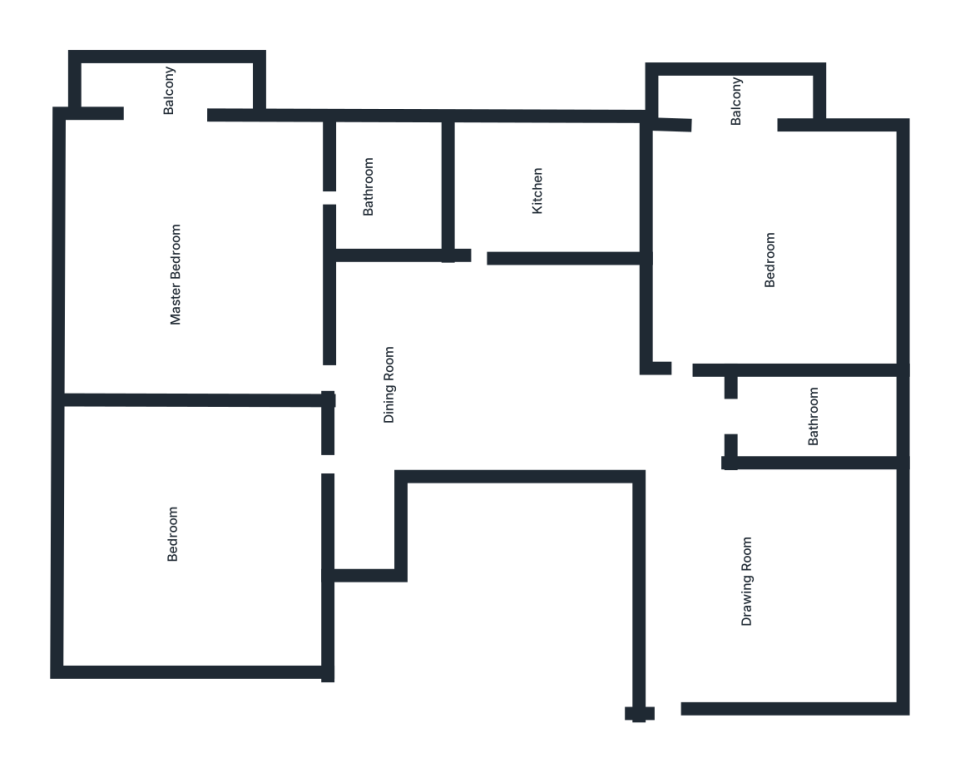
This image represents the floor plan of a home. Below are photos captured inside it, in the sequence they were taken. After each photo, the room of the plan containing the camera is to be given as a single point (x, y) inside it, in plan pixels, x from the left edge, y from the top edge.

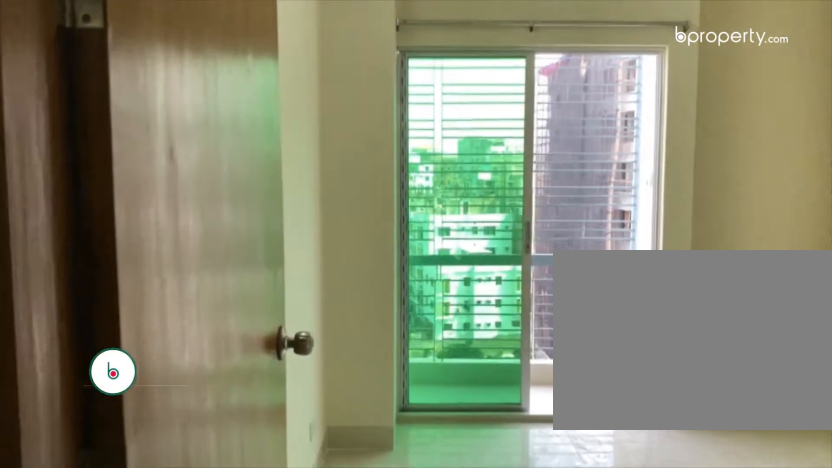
(758, 283)
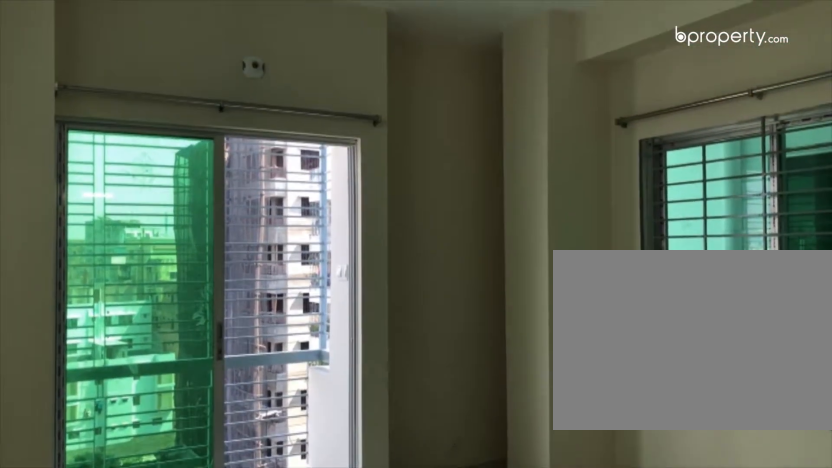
(759, 284)
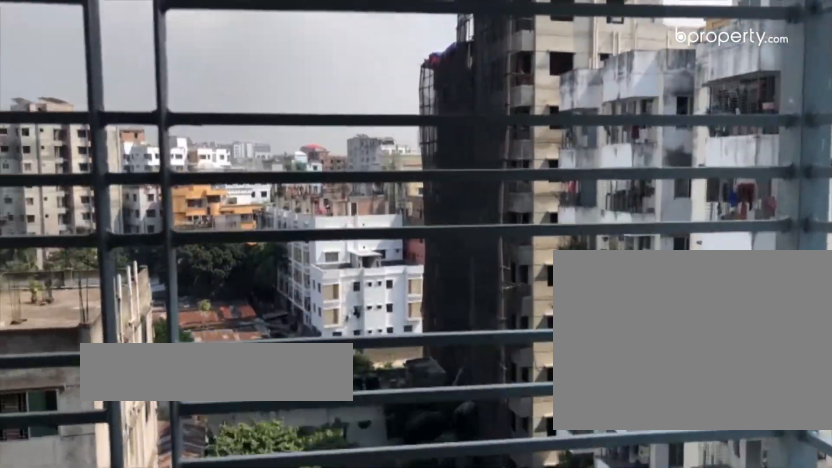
(730, 128)
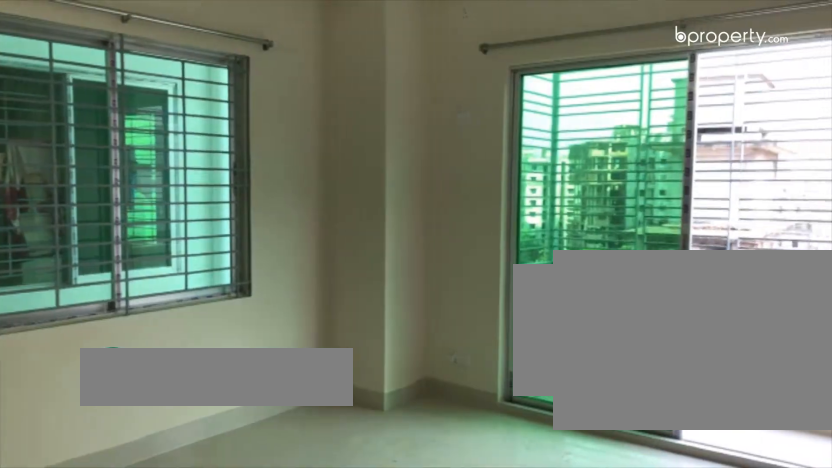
(200, 312)
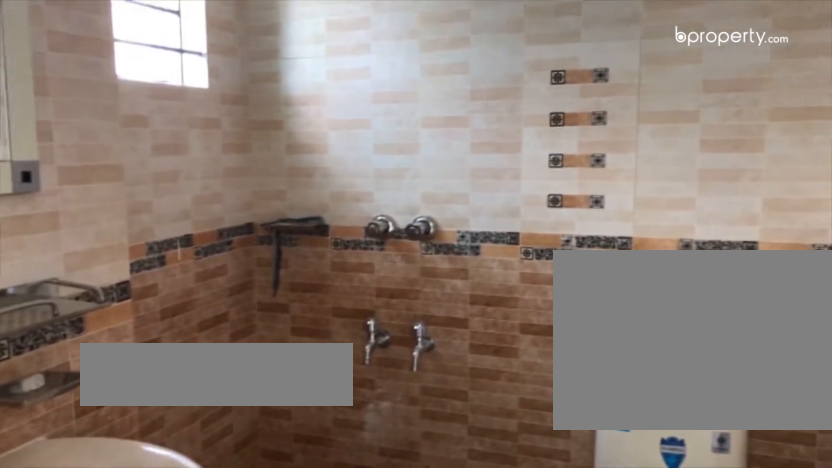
(381, 189)
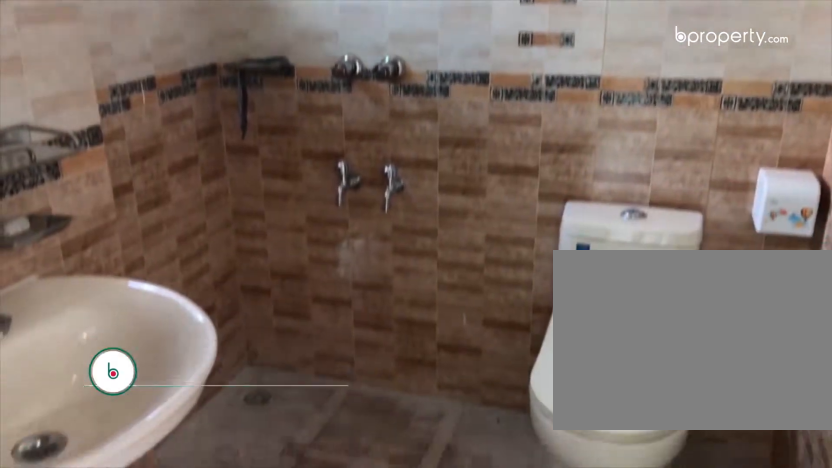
(381, 189)
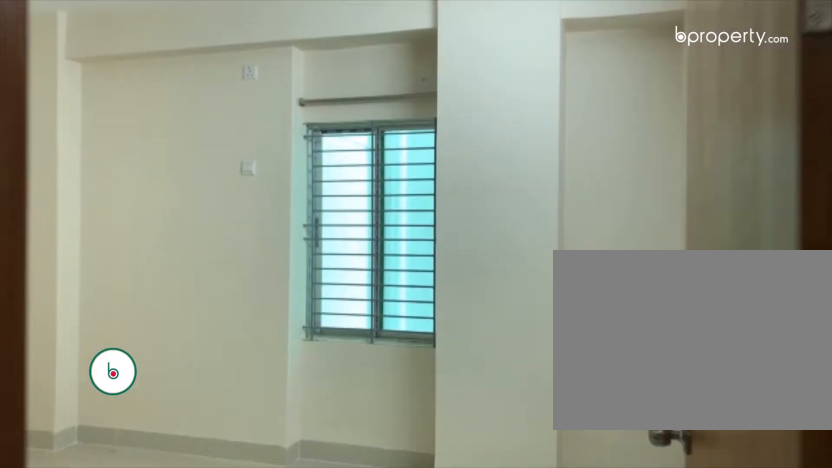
(340, 466)
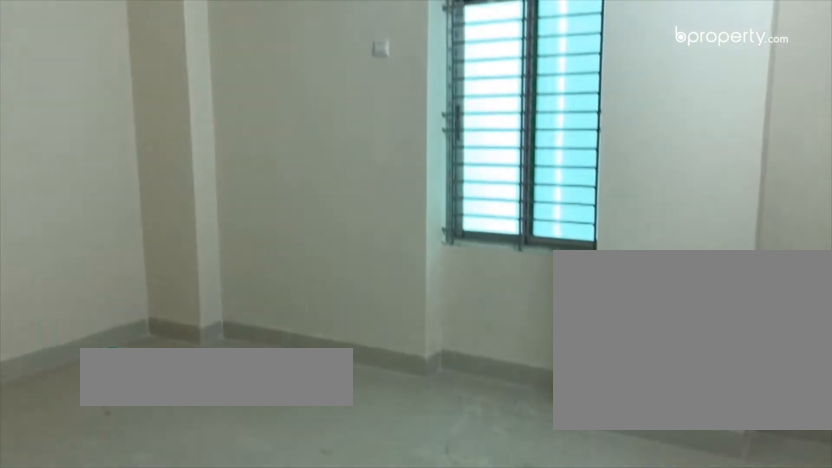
(202, 537)
